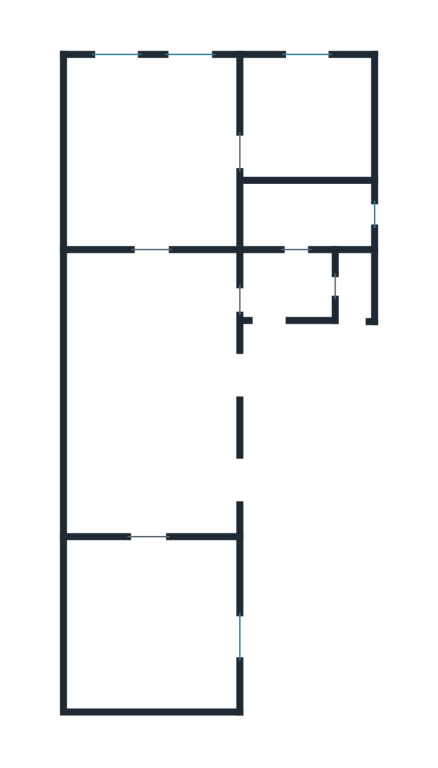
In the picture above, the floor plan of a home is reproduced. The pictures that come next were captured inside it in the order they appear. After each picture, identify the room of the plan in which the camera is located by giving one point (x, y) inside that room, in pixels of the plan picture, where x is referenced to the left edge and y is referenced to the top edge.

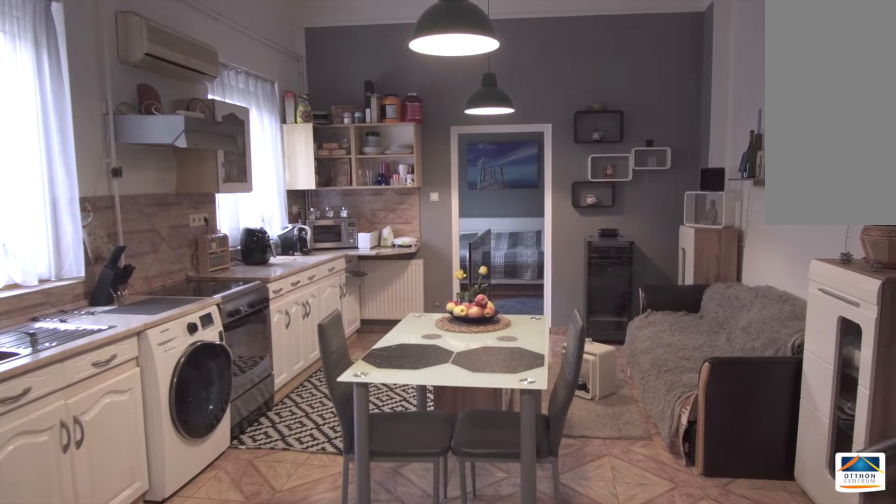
(142, 393)
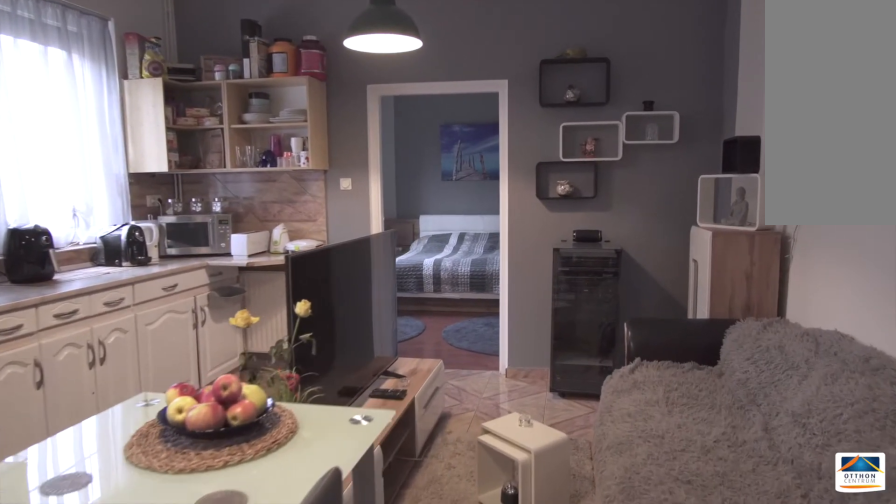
(142, 392)
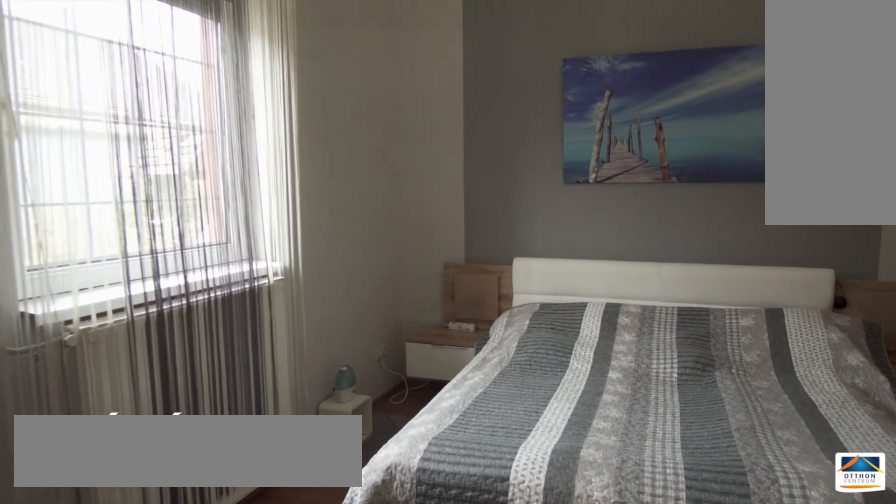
(142, 629)
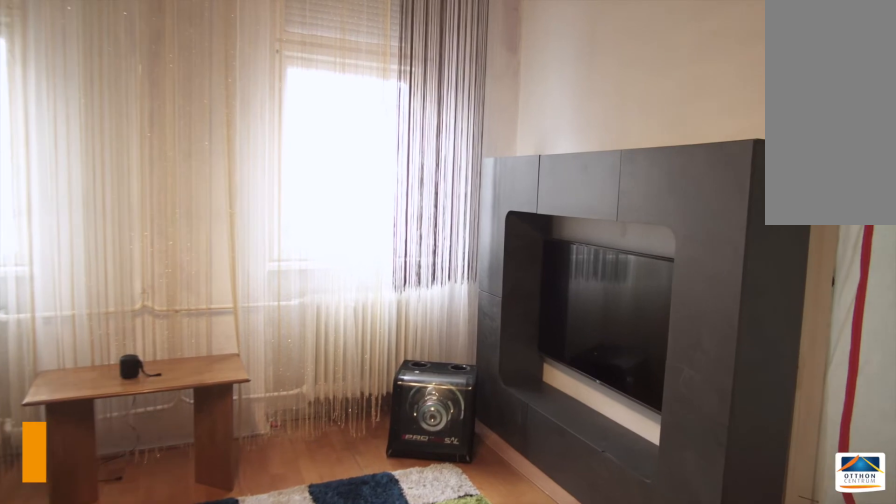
(142, 141)
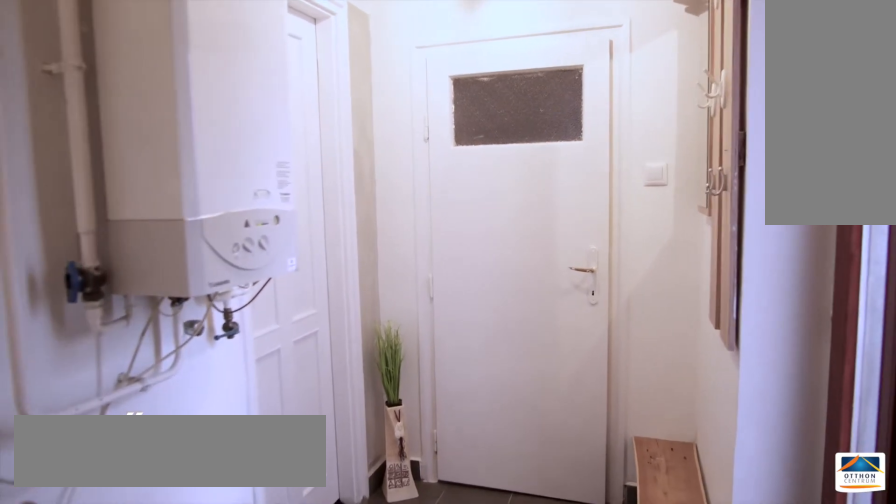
(282, 285)
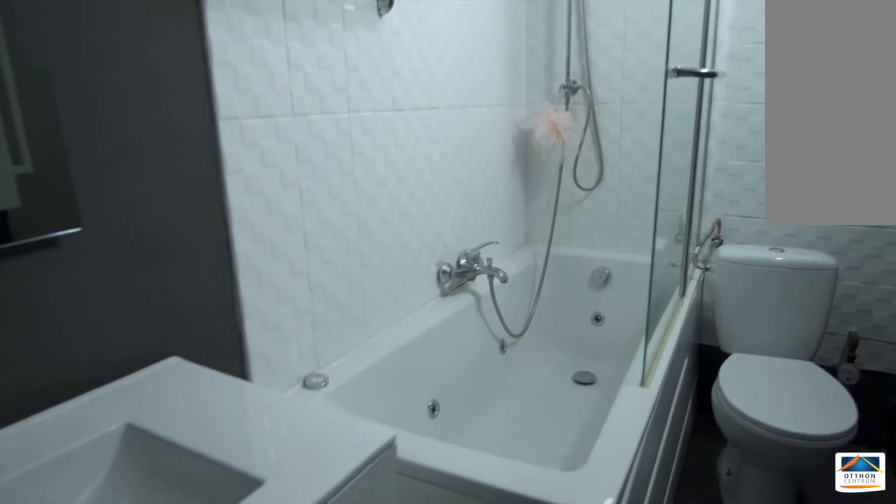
(312, 214)
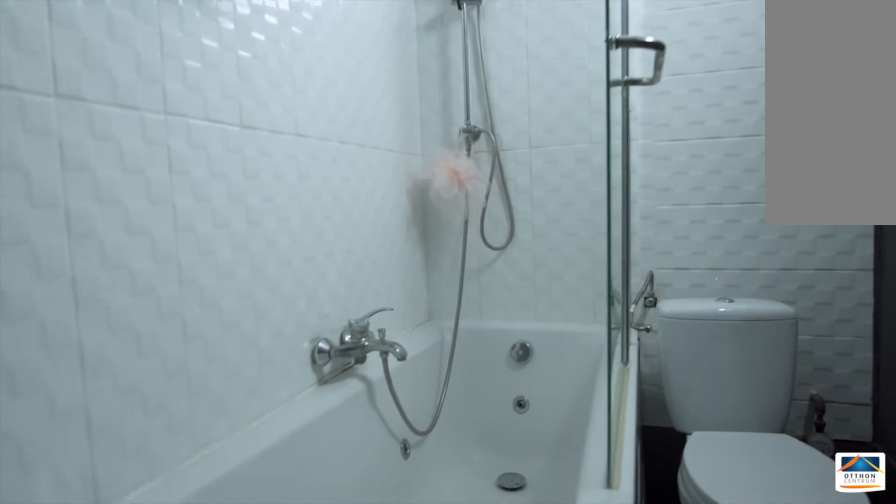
(312, 214)
